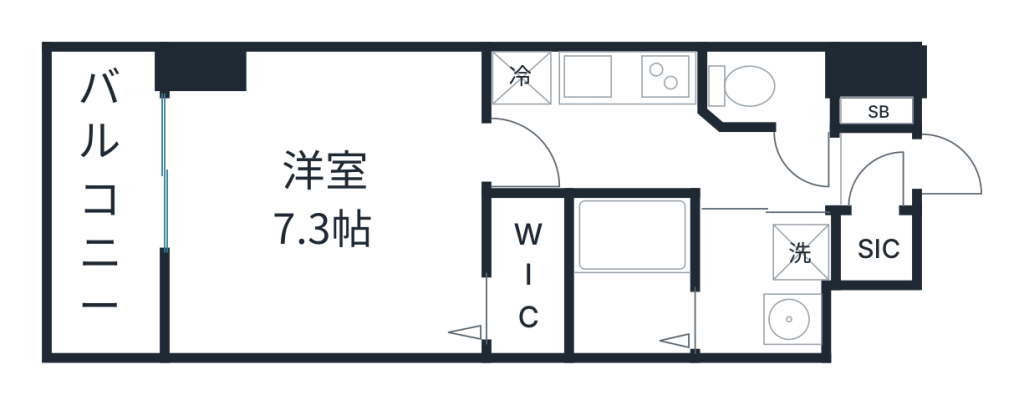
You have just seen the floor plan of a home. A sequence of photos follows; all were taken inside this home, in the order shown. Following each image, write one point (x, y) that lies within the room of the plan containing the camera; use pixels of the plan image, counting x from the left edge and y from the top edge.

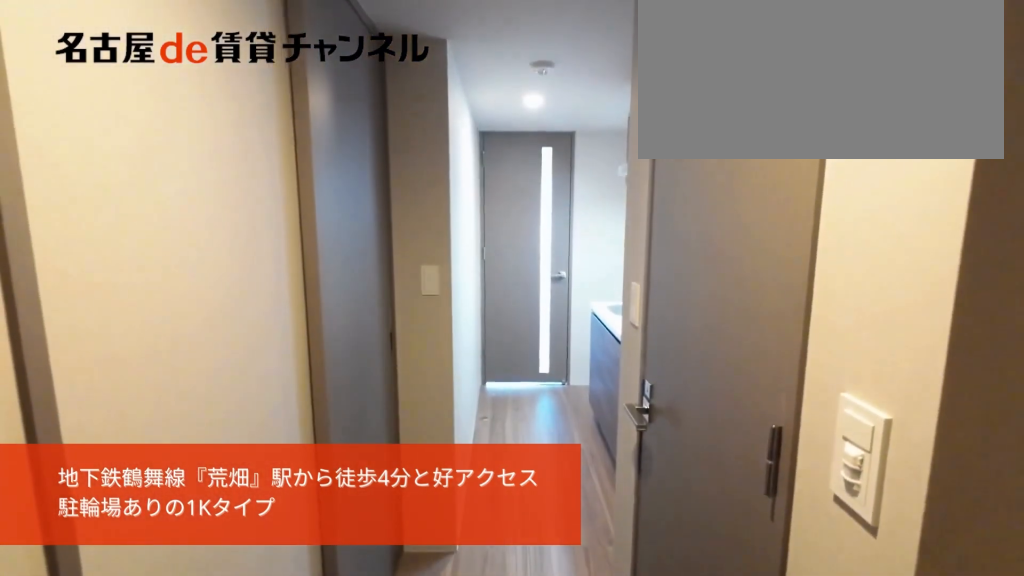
(876, 169)
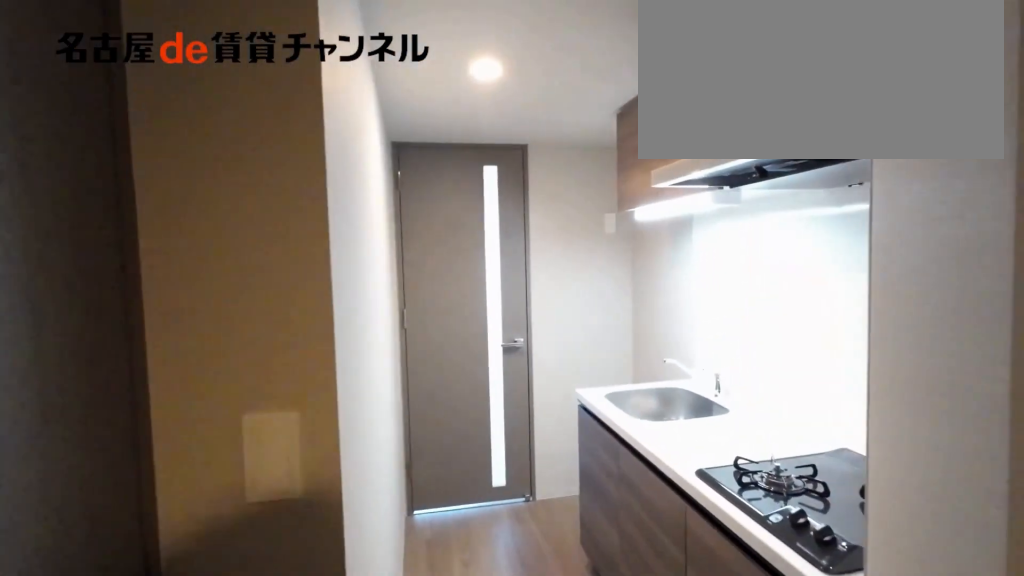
(658, 154)
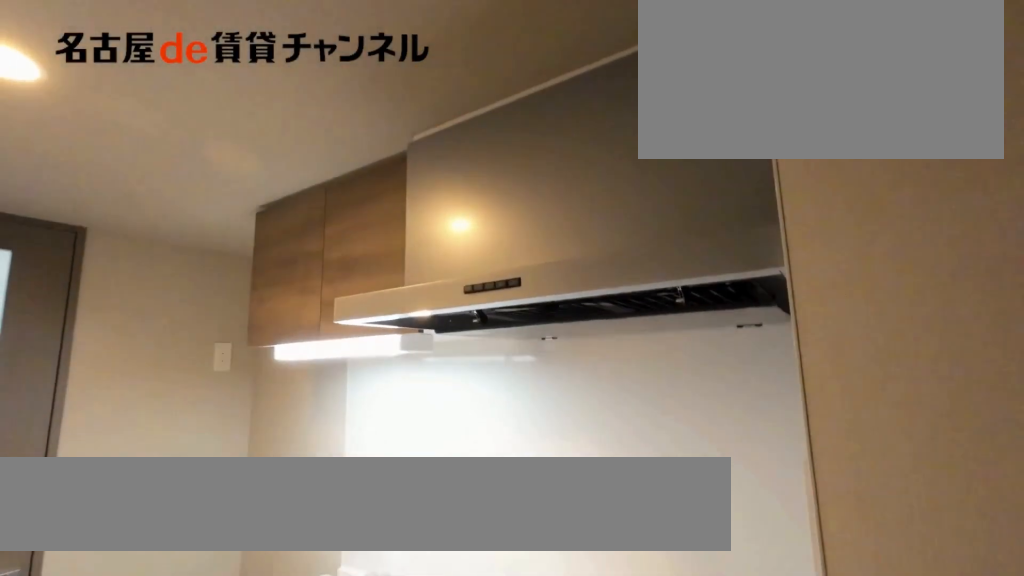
(594, 77)
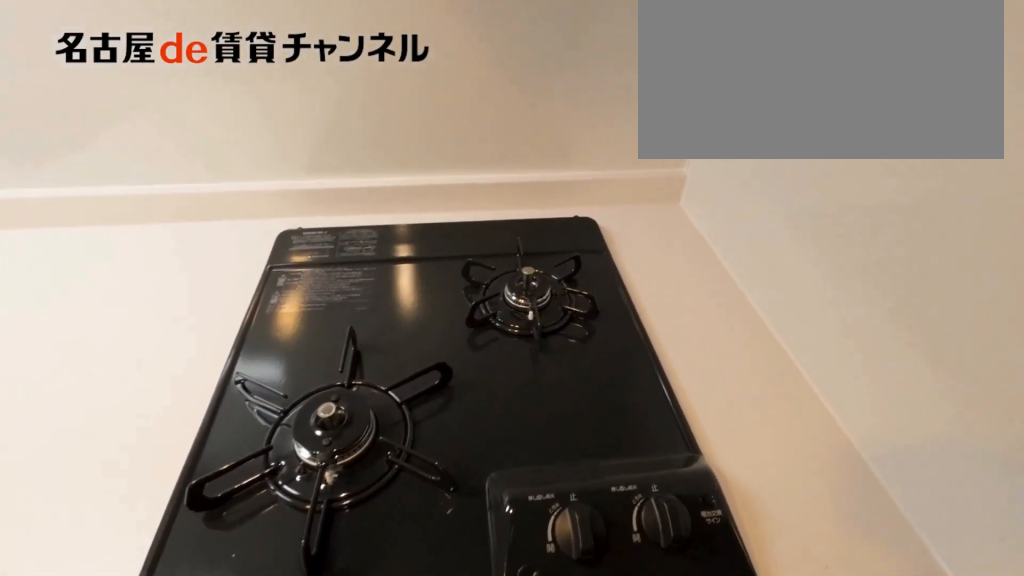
(594, 77)
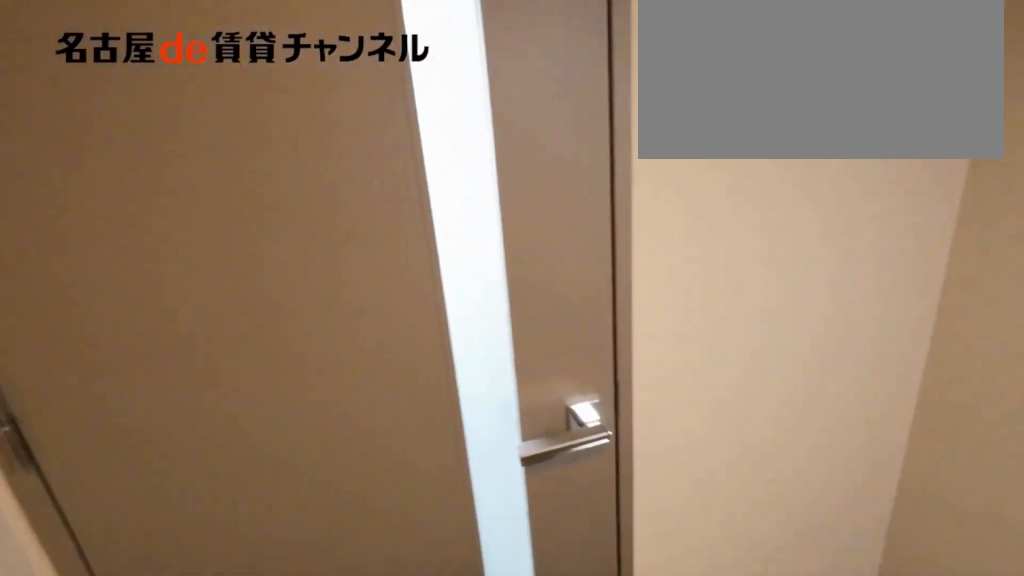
(656, 154)
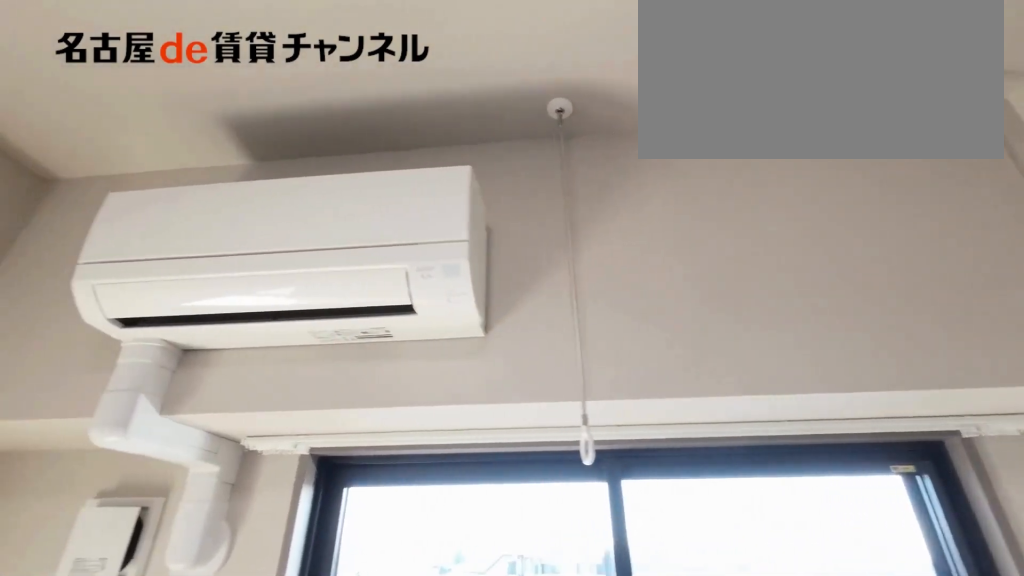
(329, 206)
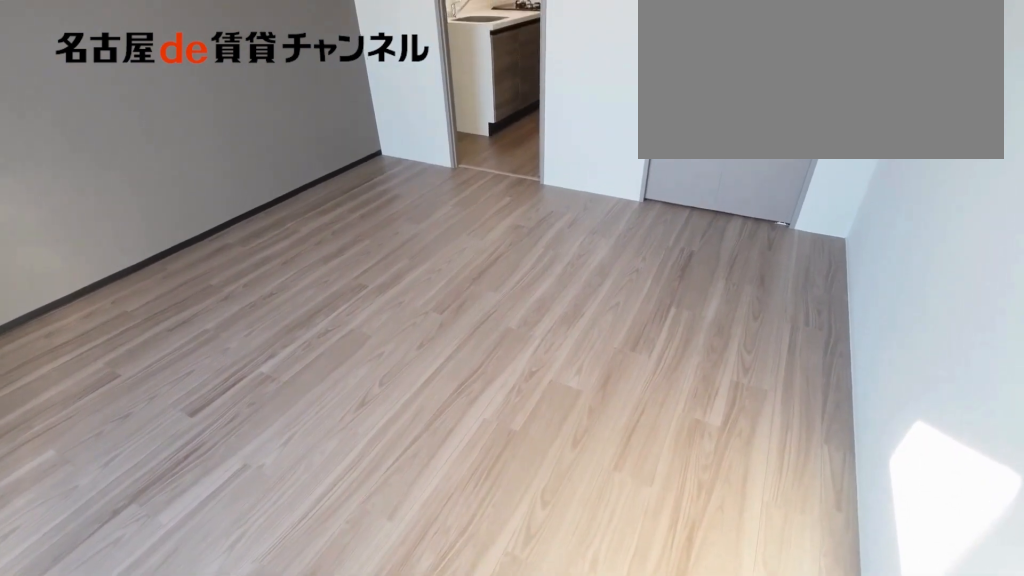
(329, 206)
